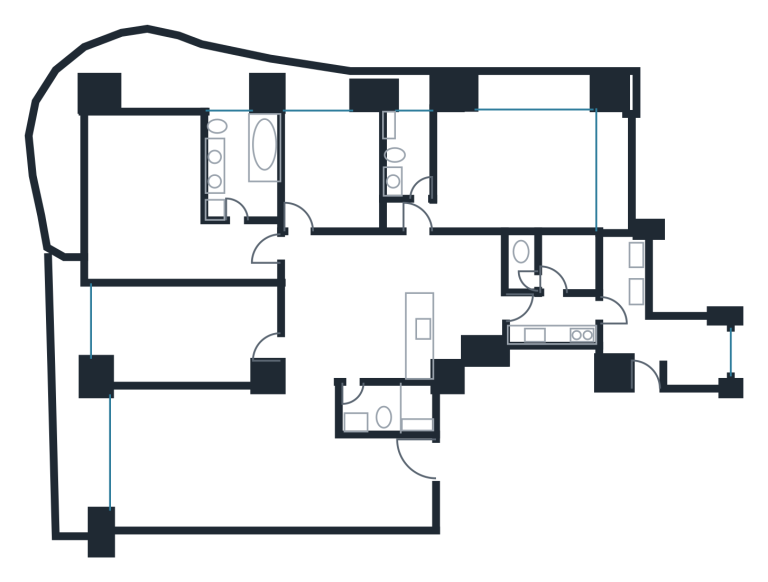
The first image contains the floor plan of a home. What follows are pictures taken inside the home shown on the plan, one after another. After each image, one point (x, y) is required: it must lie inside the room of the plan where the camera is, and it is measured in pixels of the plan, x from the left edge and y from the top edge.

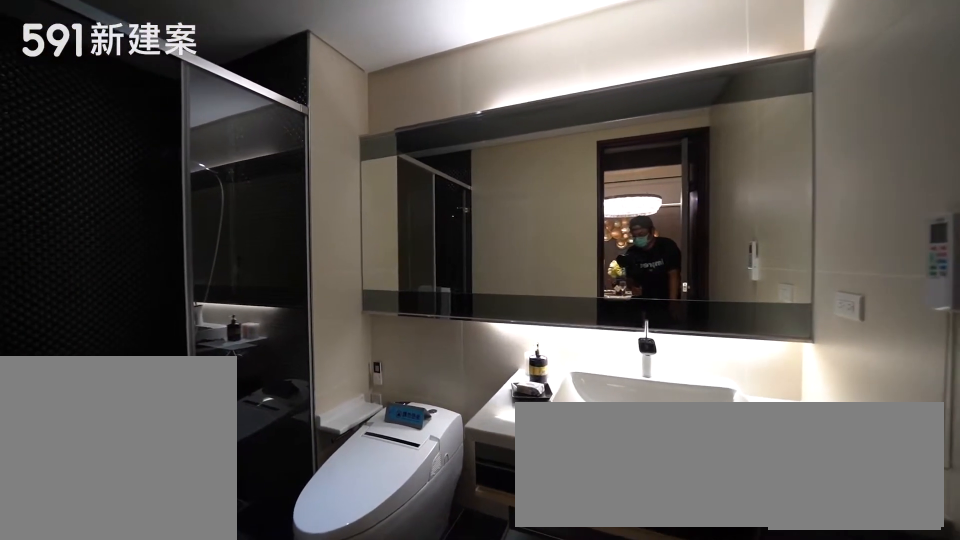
(386, 404)
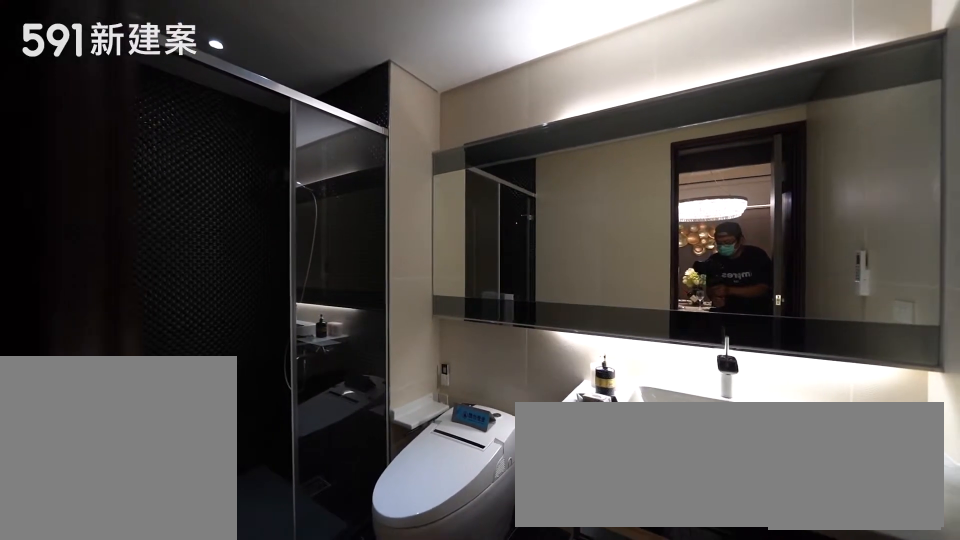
(386, 404)
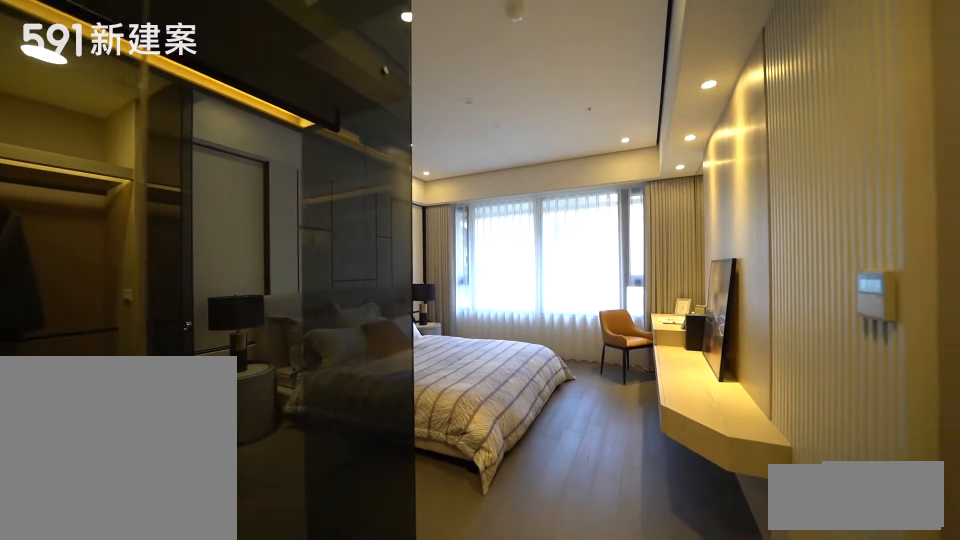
(510, 171)
